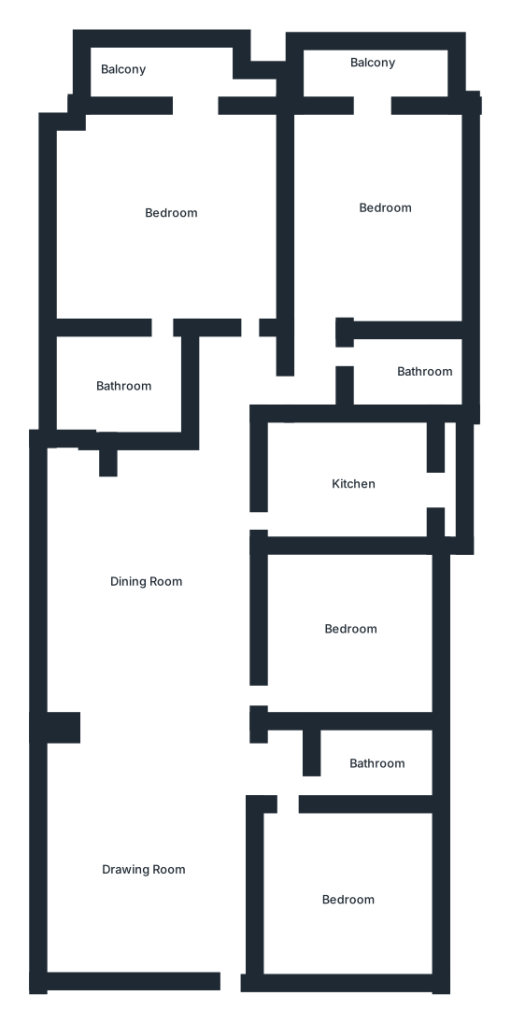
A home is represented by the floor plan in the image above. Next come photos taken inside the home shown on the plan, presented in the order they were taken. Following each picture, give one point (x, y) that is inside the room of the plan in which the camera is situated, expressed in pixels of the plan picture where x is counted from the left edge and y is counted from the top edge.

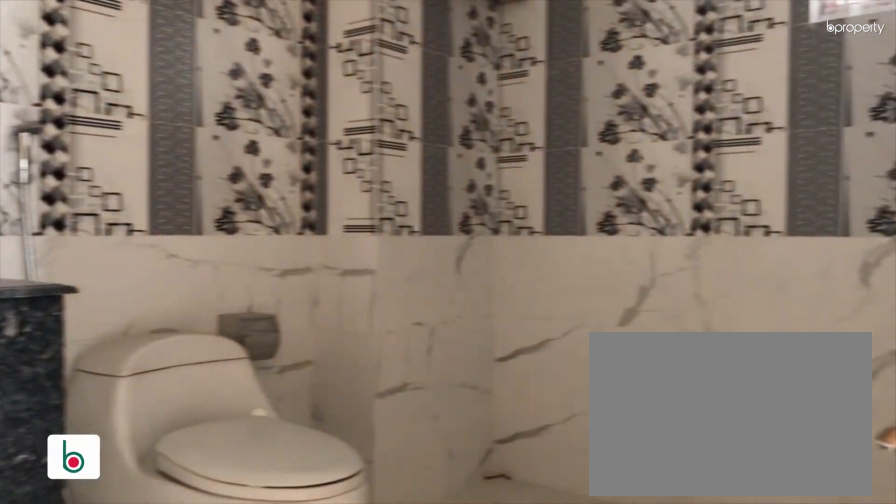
(120, 385)
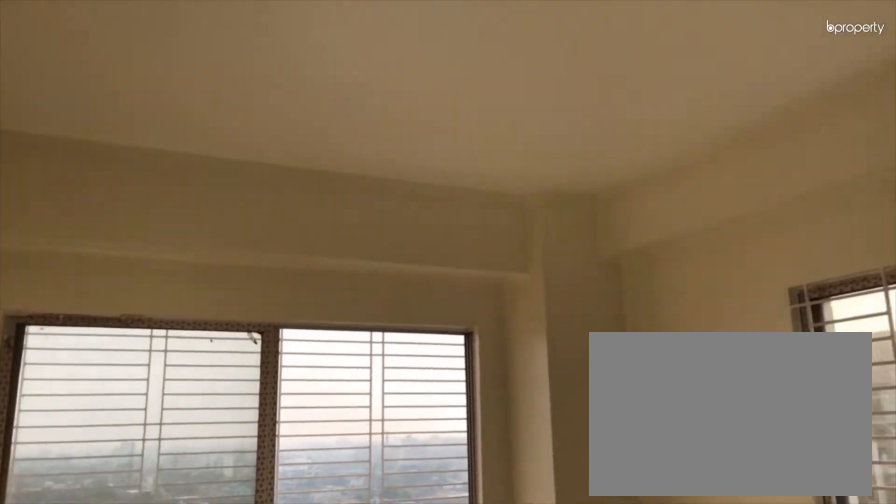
(380, 205)
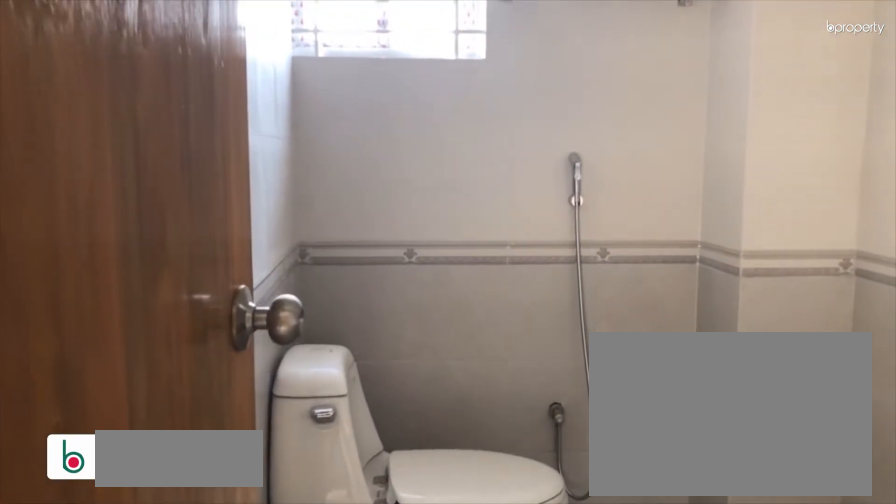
(402, 375)
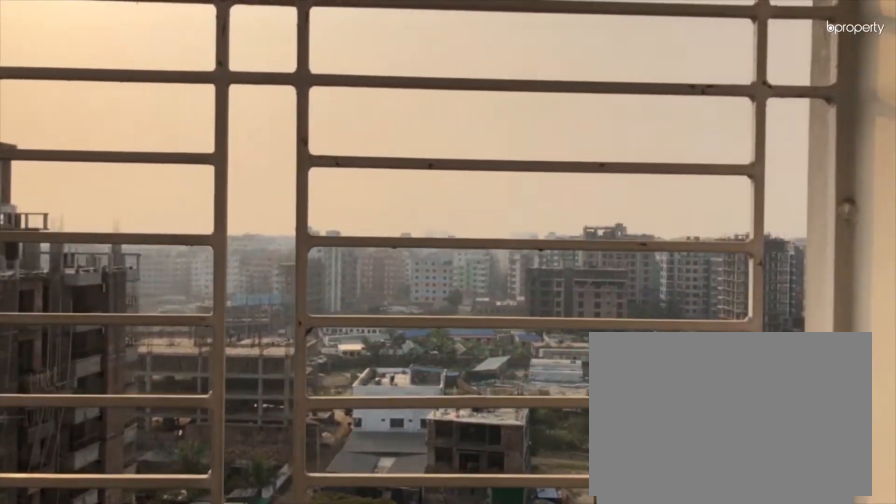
(368, 70)
